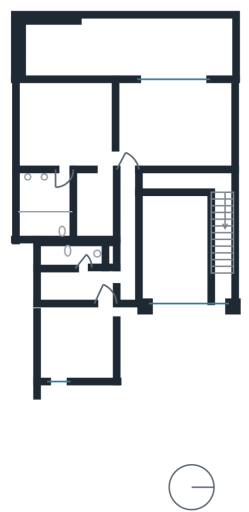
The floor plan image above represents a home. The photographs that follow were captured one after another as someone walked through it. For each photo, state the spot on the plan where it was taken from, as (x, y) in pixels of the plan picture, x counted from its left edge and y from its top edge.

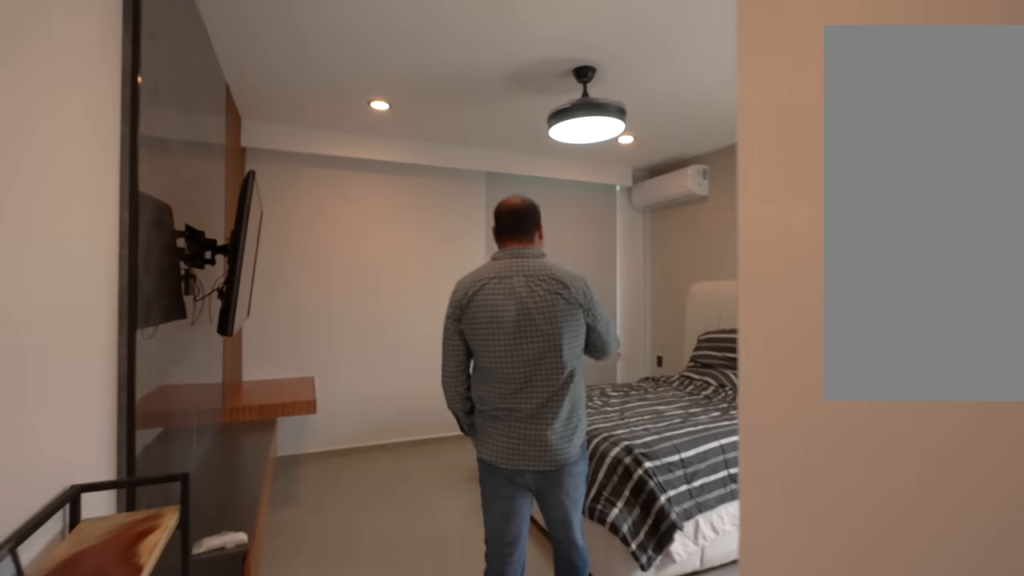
(110, 280)
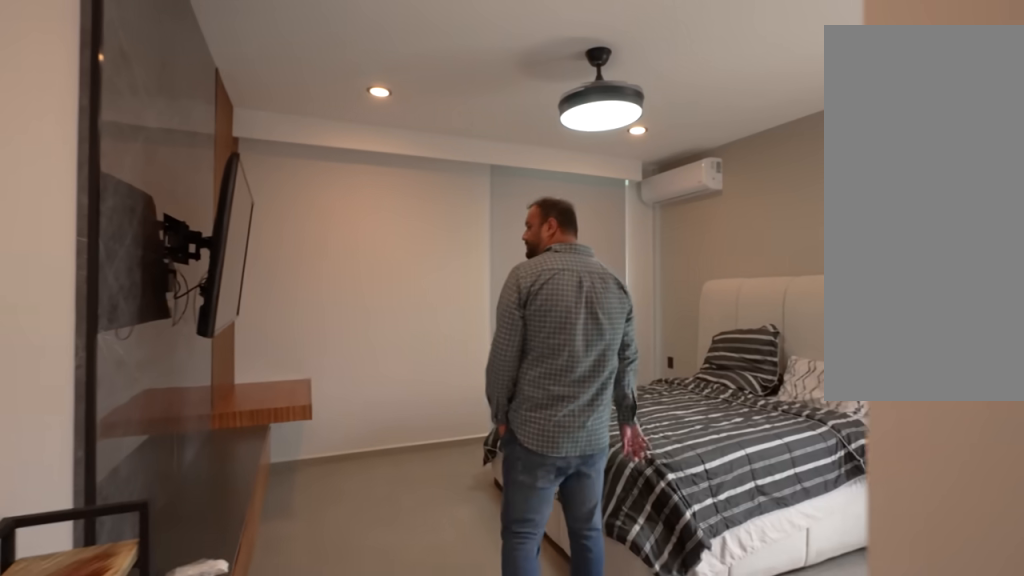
(110, 282)
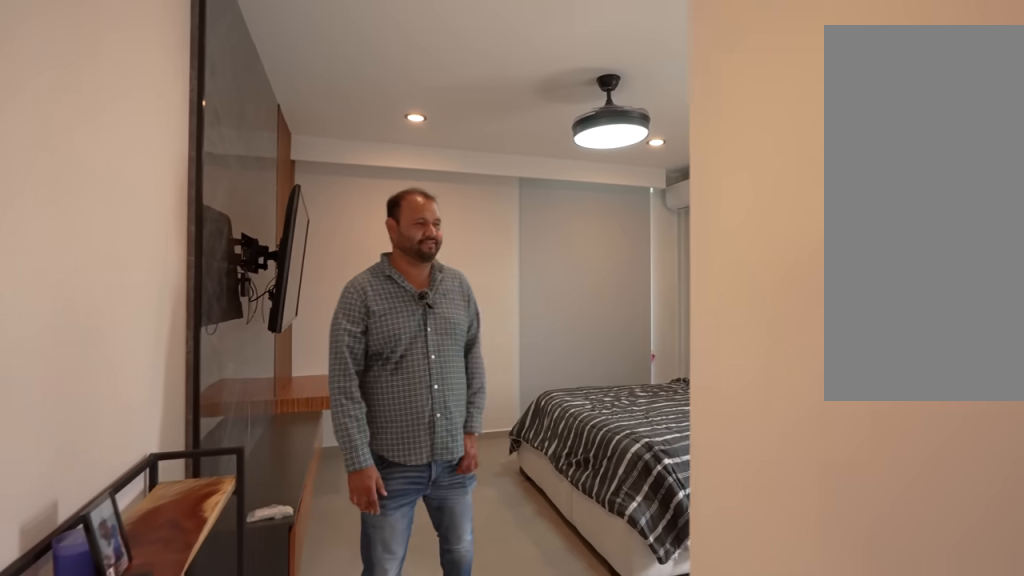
(97, 324)
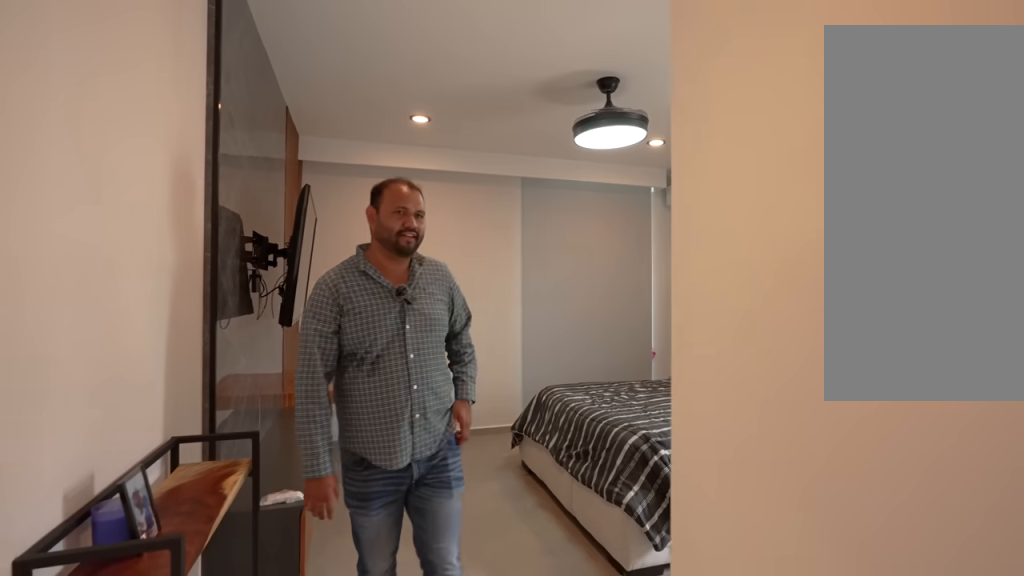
(97, 324)
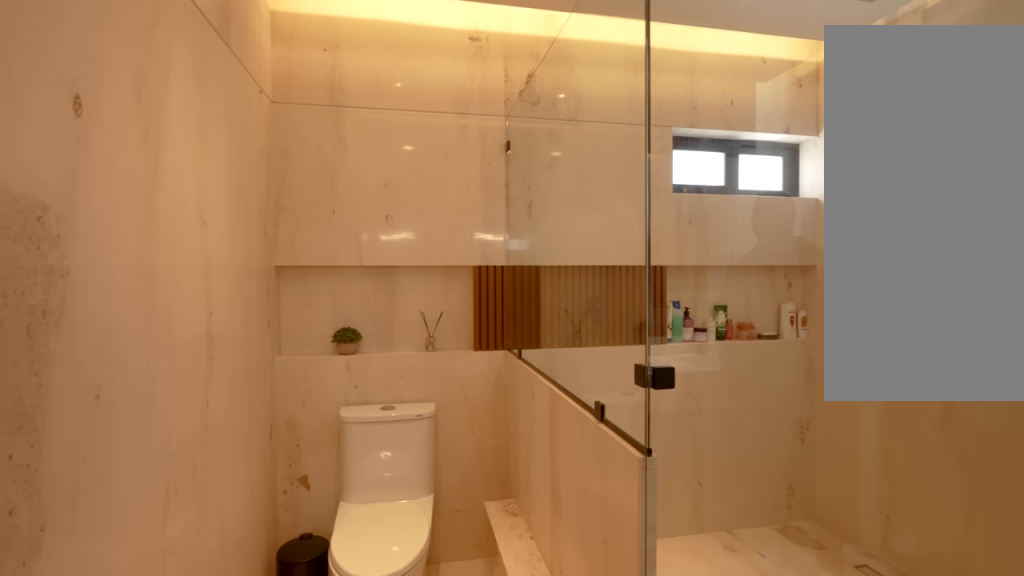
(58, 188)
